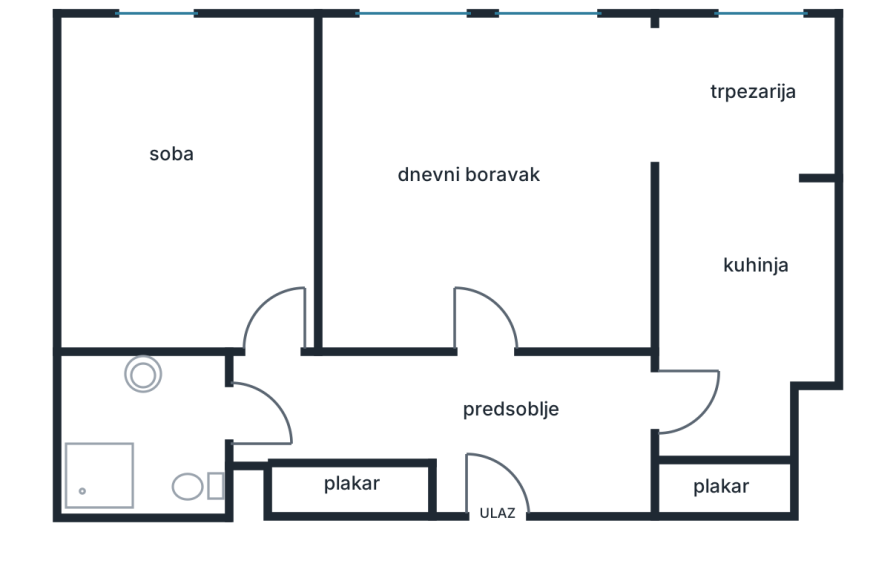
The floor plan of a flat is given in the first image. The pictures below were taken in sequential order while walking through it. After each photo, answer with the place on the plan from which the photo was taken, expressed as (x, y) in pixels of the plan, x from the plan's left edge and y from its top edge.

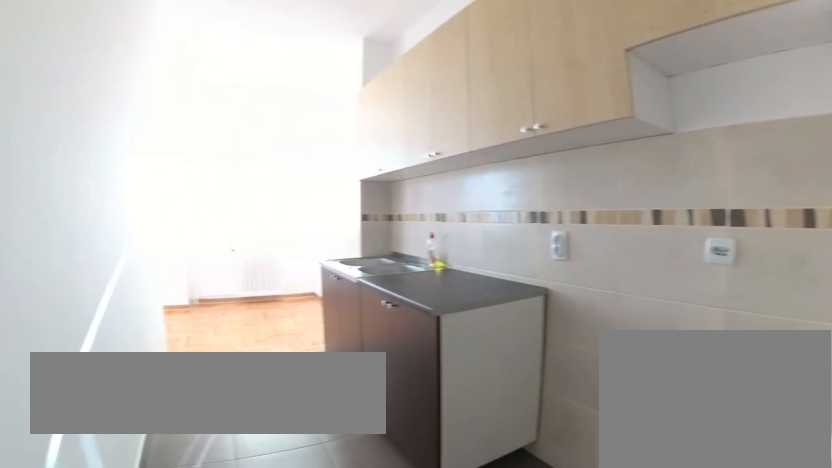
(696, 444)
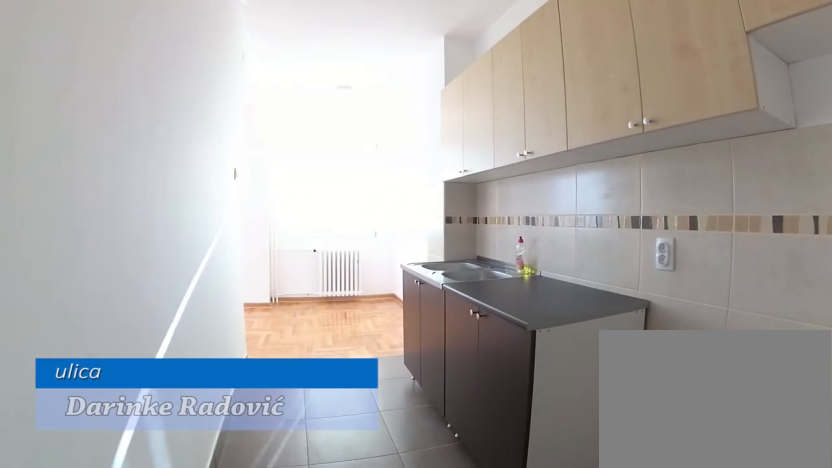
(706, 445)
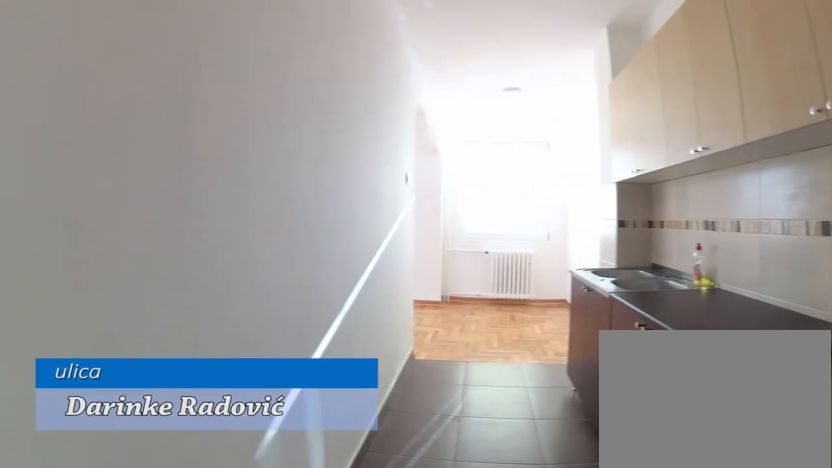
(712, 443)
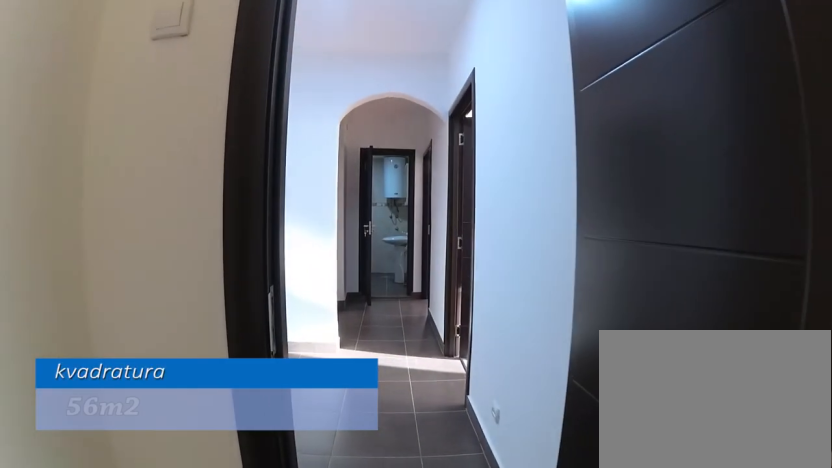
(722, 425)
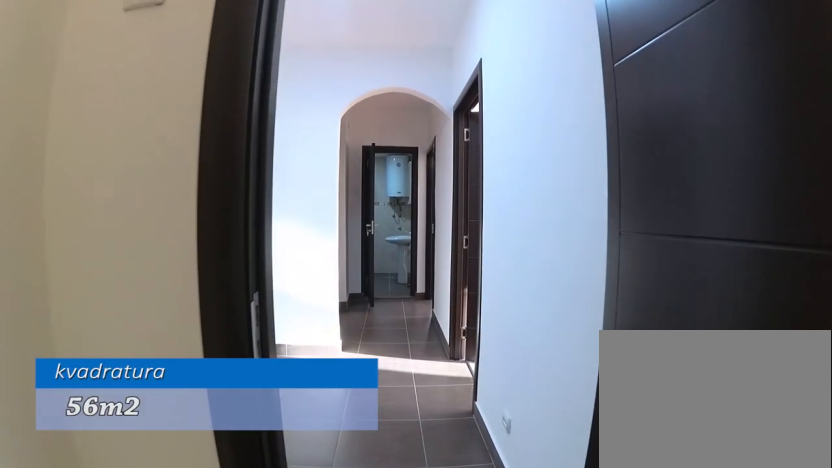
(710, 425)
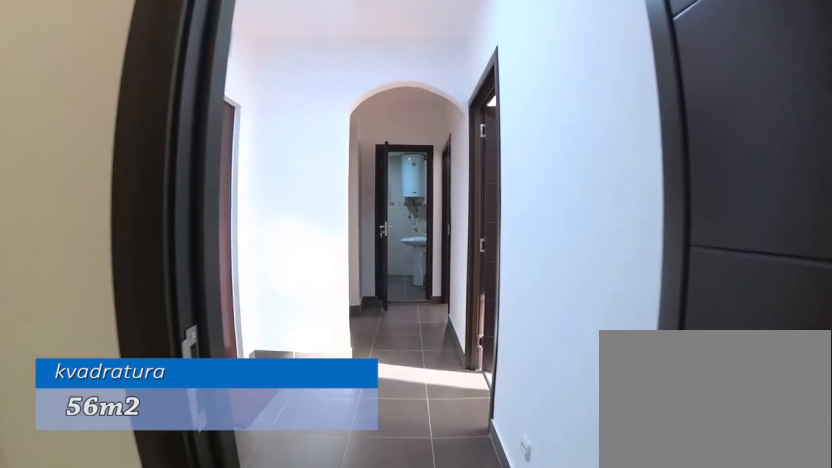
(697, 426)
